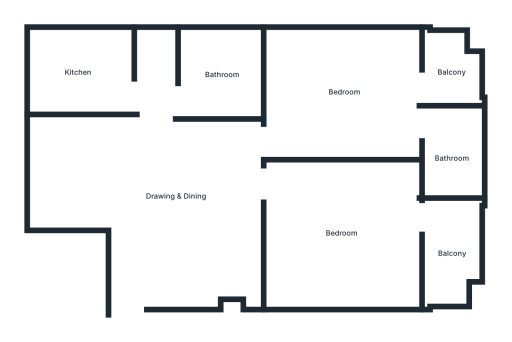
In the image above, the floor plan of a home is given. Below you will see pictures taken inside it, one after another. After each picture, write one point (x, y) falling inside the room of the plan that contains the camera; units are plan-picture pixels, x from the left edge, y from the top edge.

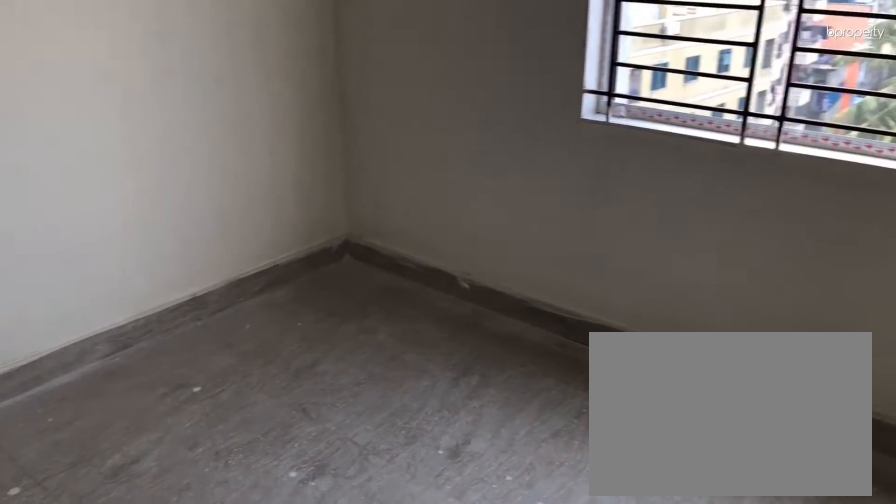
(344, 92)
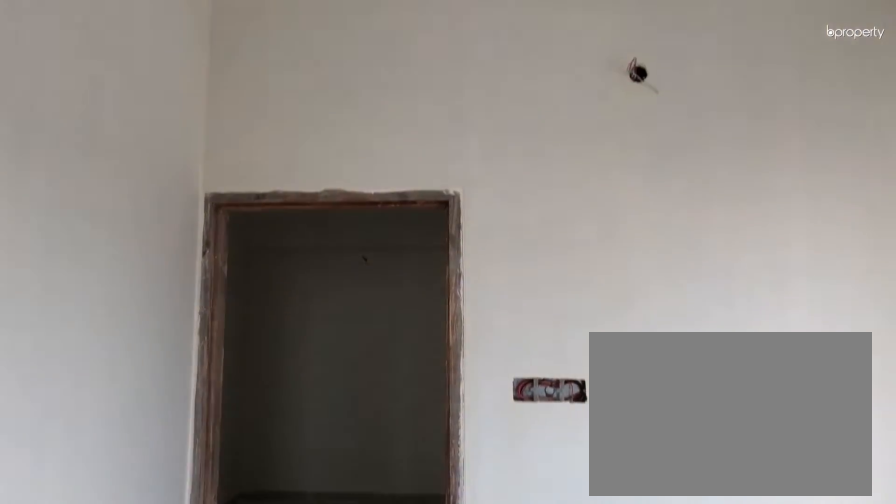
(344, 92)
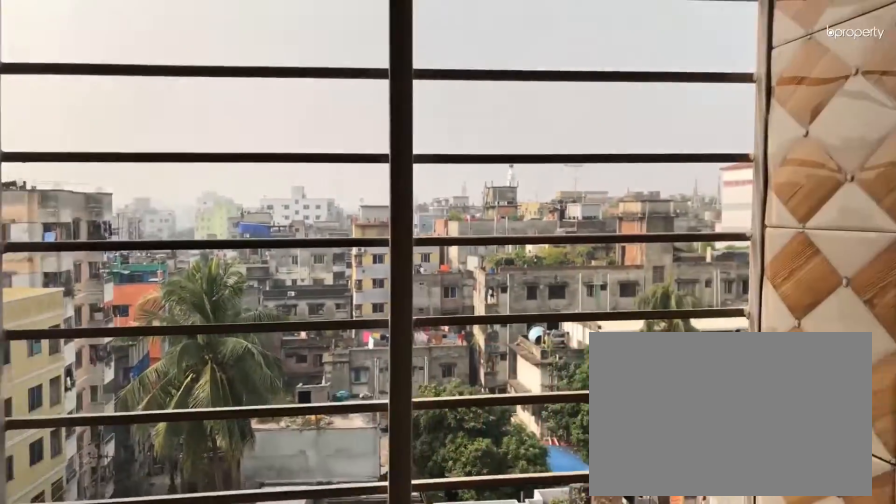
(453, 72)
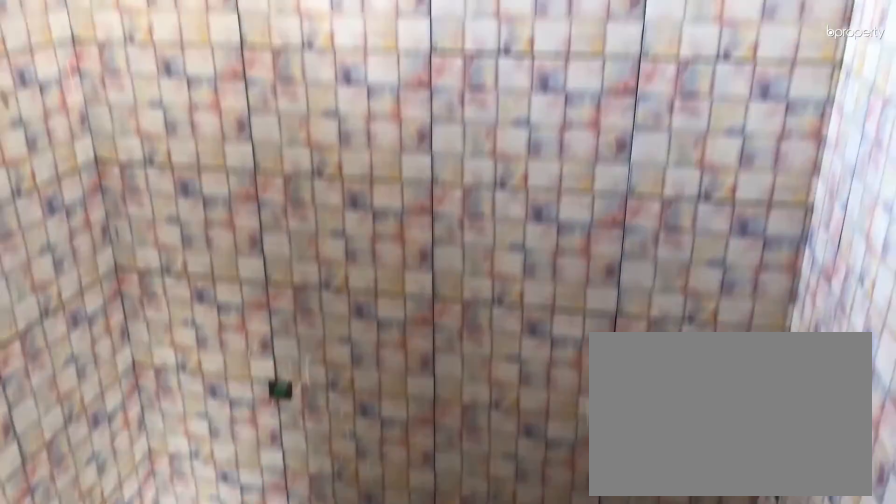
(451, 159)
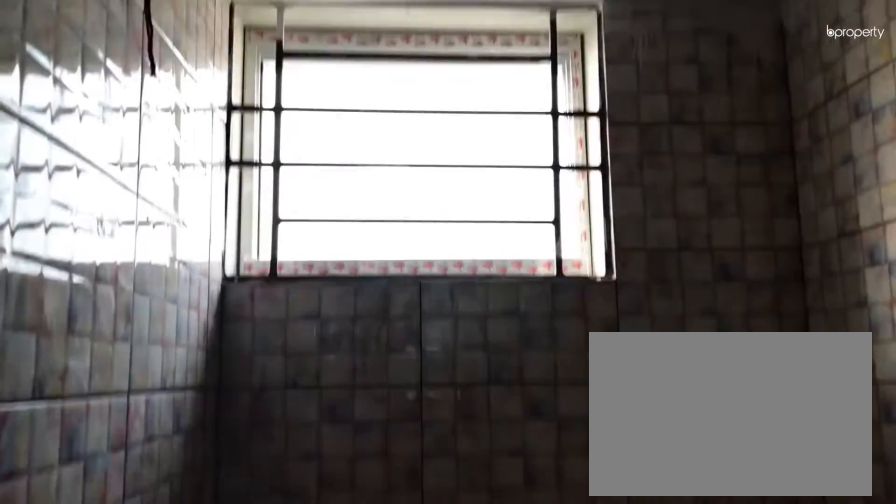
(223, 74)
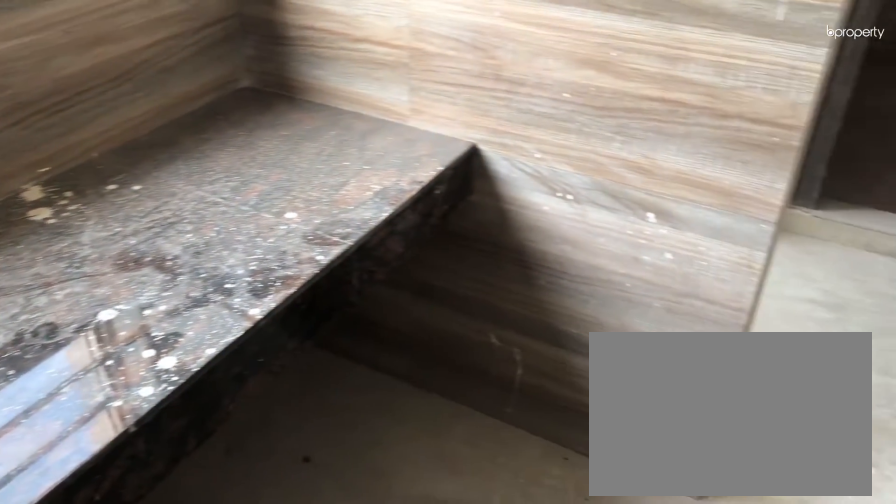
(76, 72)
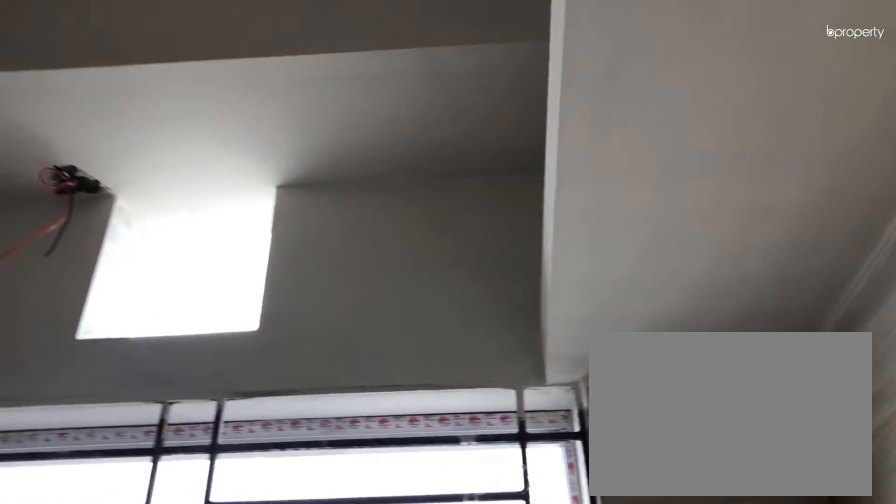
(76, 72)
